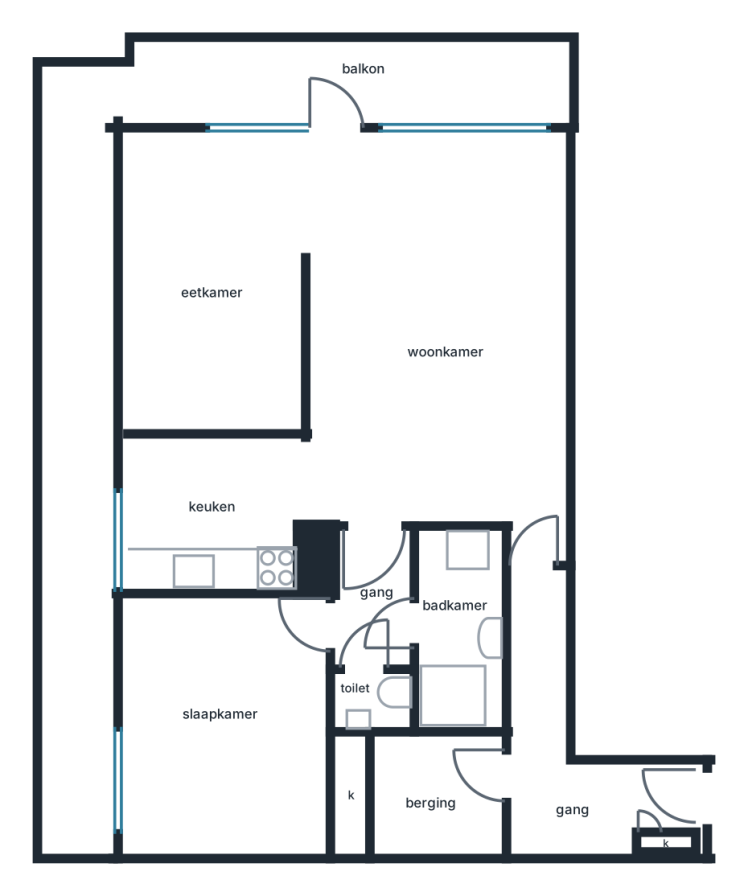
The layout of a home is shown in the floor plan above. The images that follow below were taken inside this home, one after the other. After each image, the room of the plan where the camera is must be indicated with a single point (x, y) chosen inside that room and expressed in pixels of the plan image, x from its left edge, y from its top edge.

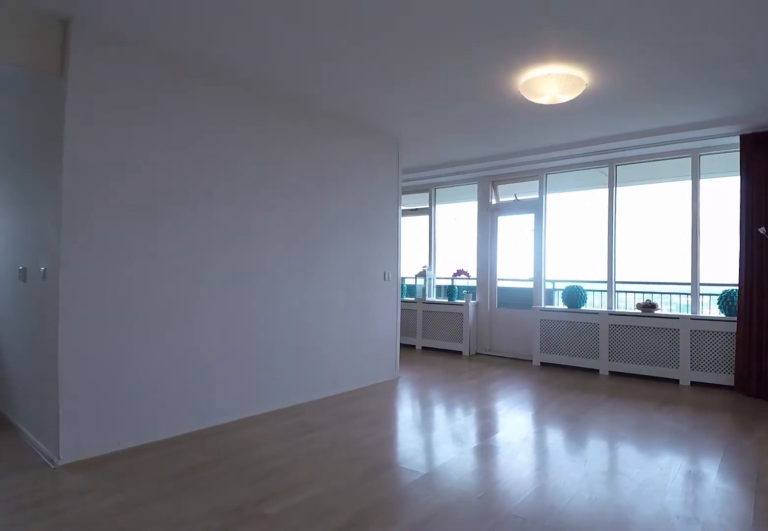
(438, 335)
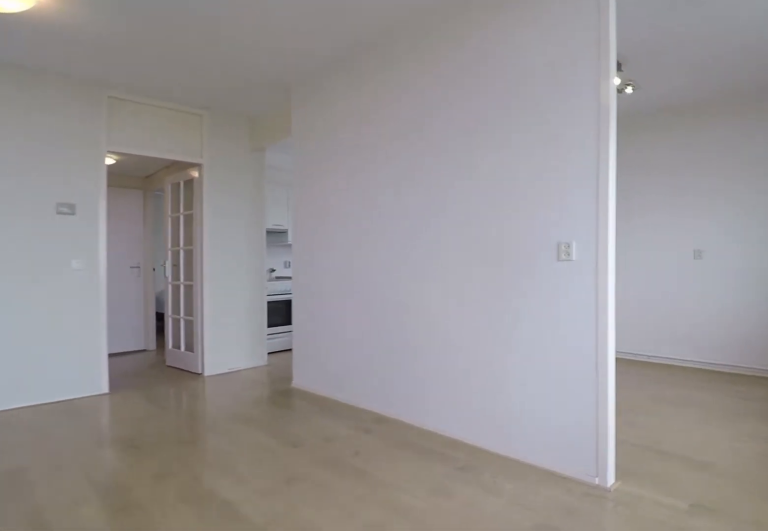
(438, 335)
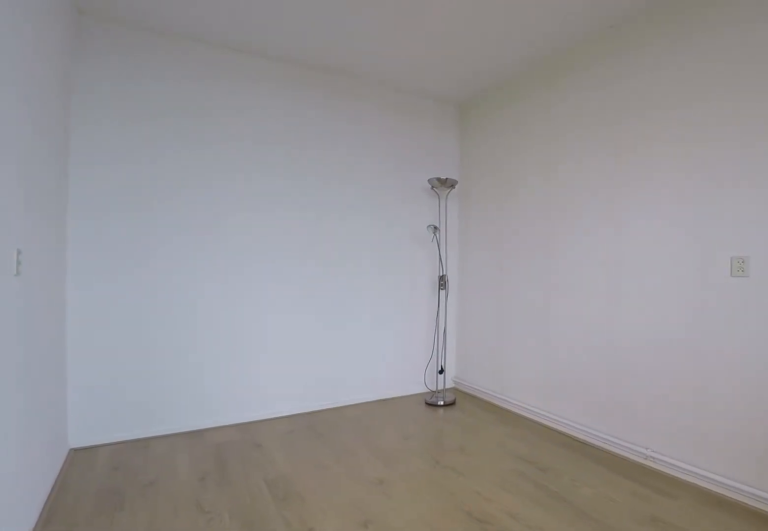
(216, 281)
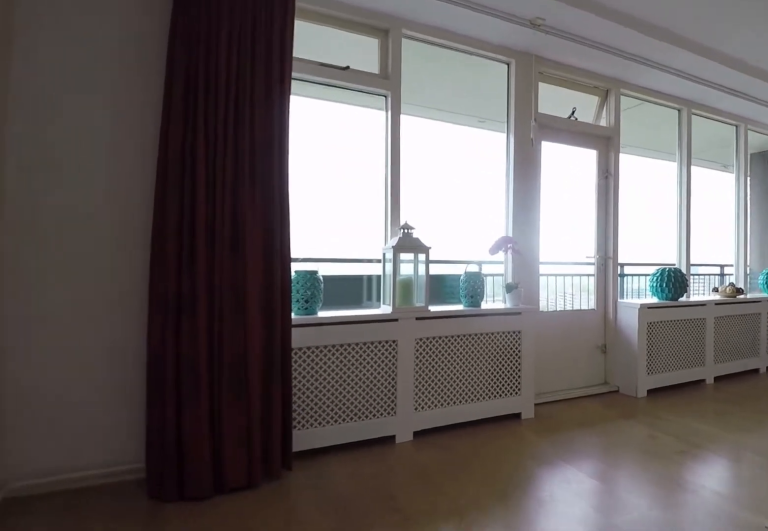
(216, 281)
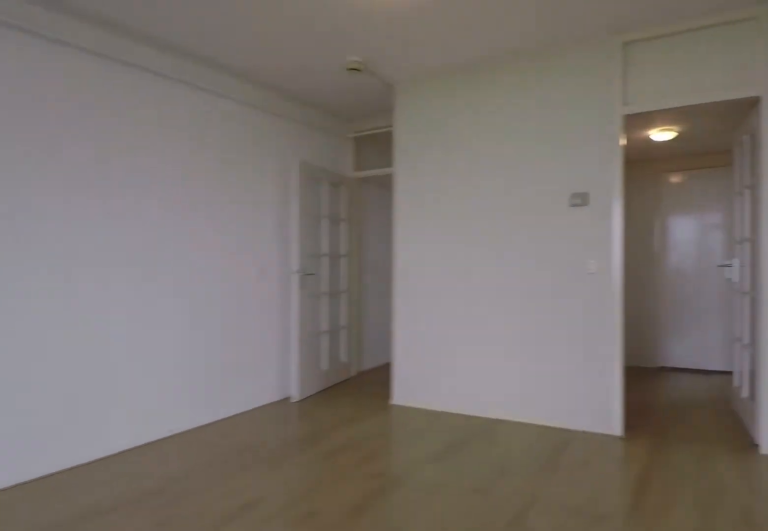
(438, 333)
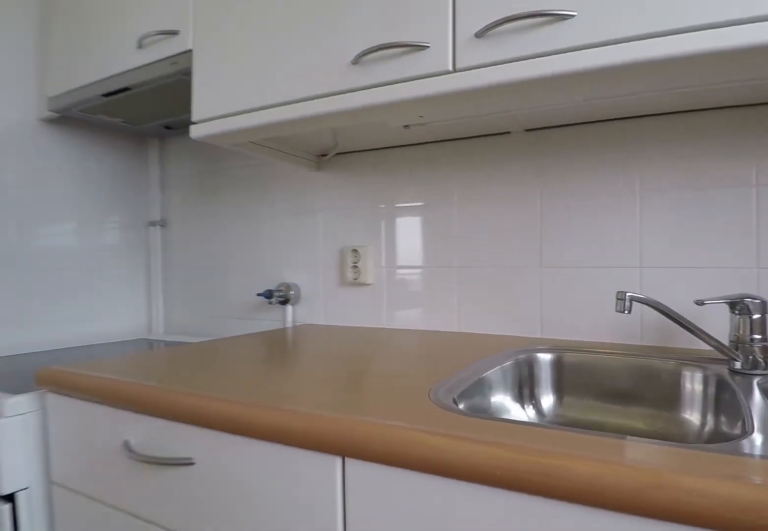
(211, 566)
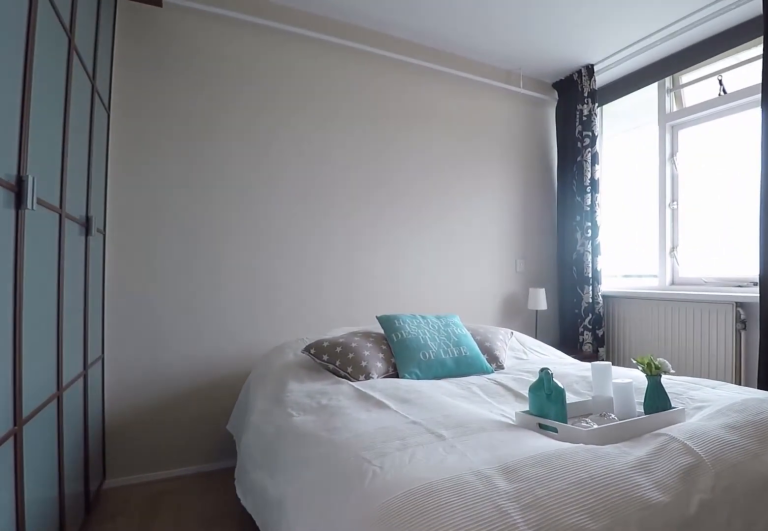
(228, 726)
